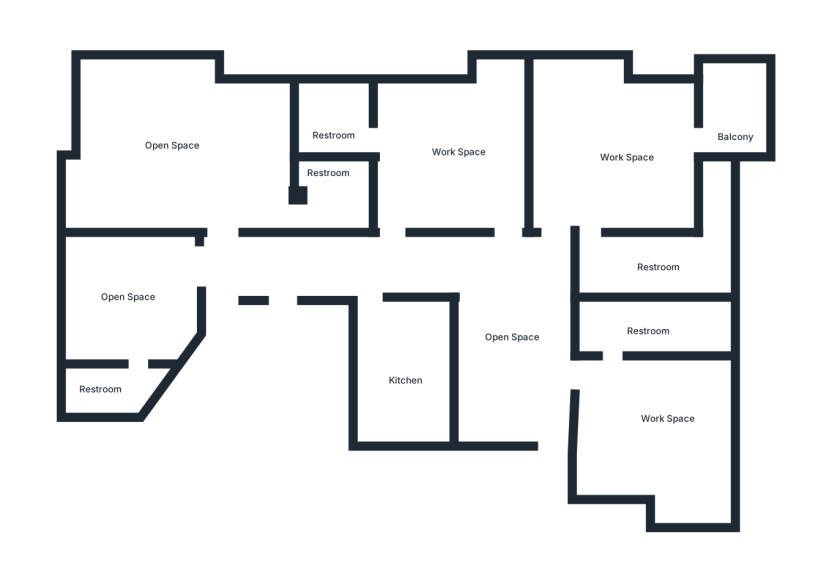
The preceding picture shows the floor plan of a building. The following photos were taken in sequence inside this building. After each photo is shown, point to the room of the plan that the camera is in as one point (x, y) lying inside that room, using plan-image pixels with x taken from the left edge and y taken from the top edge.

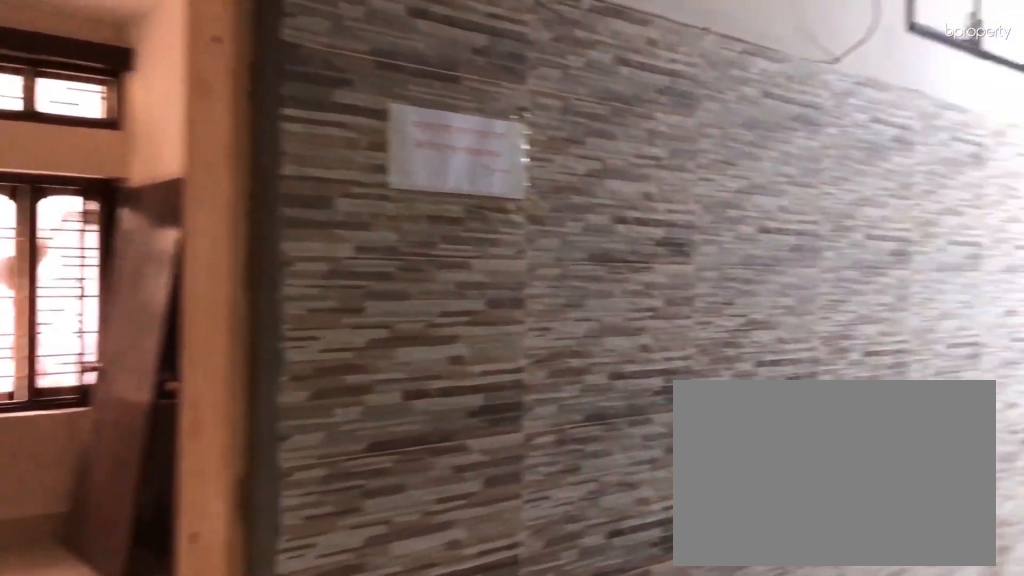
(312, 267)
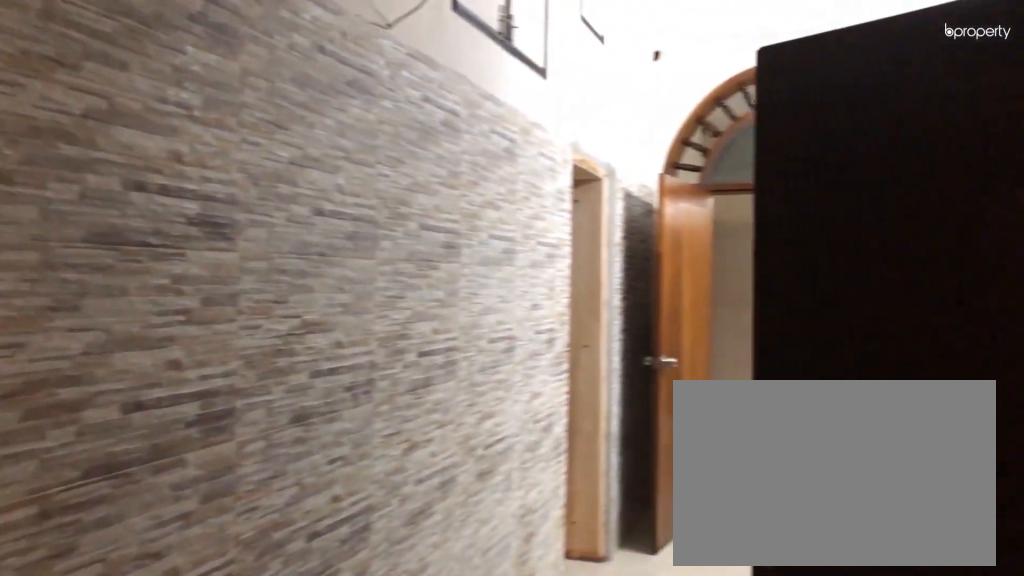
(312, 267)
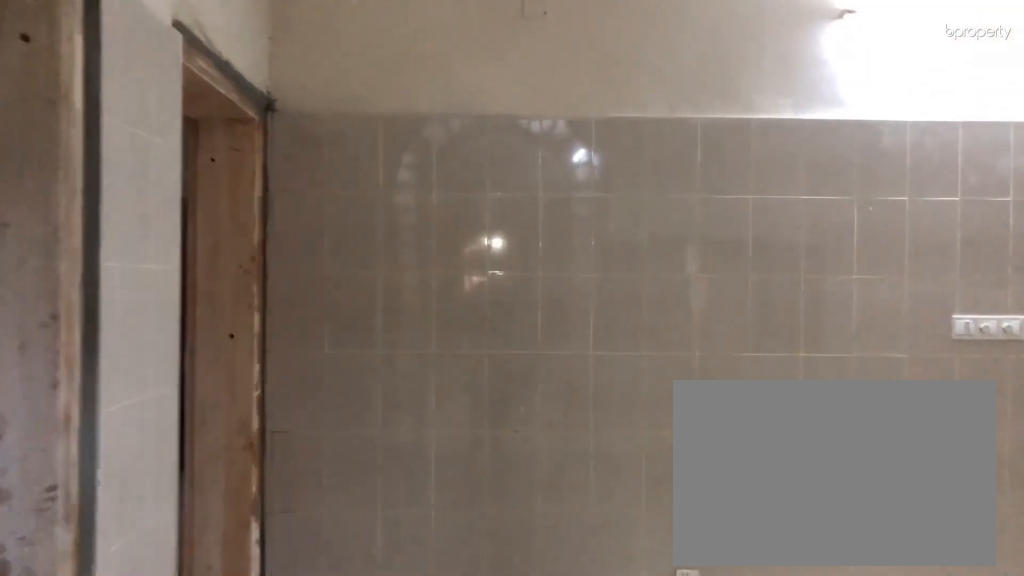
(498, 272)
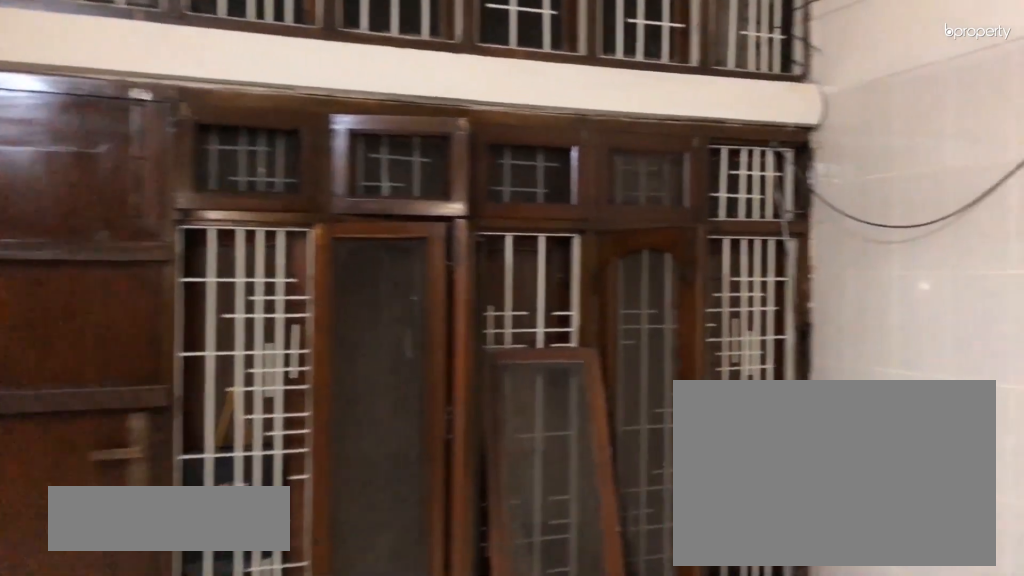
(523, 362)
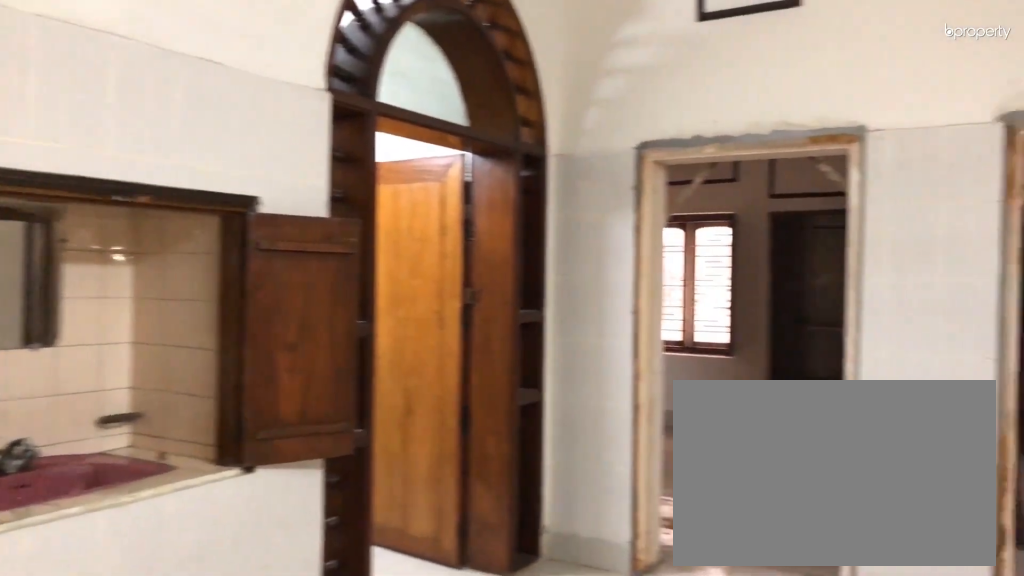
(531, 372)
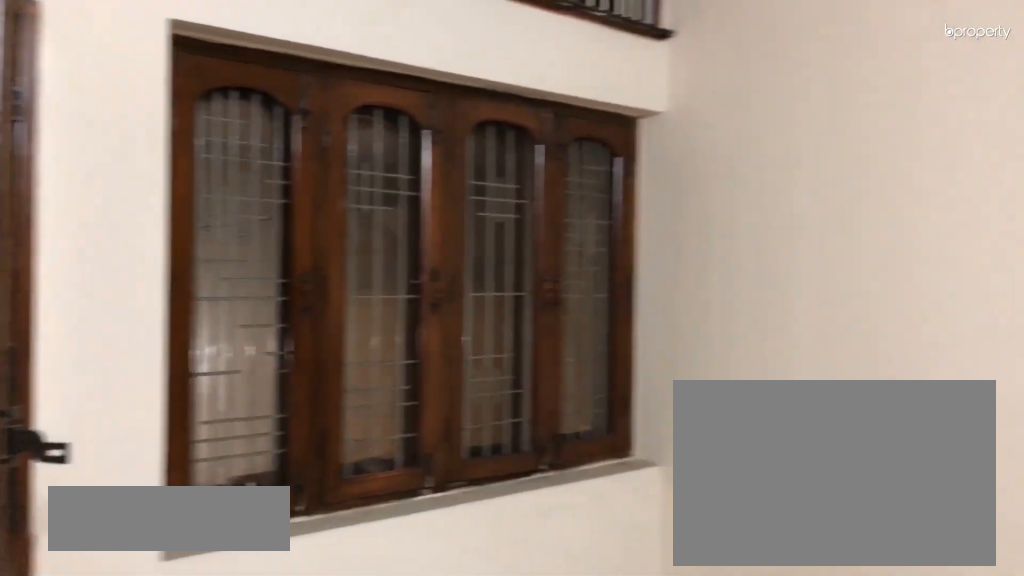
(649, 419)
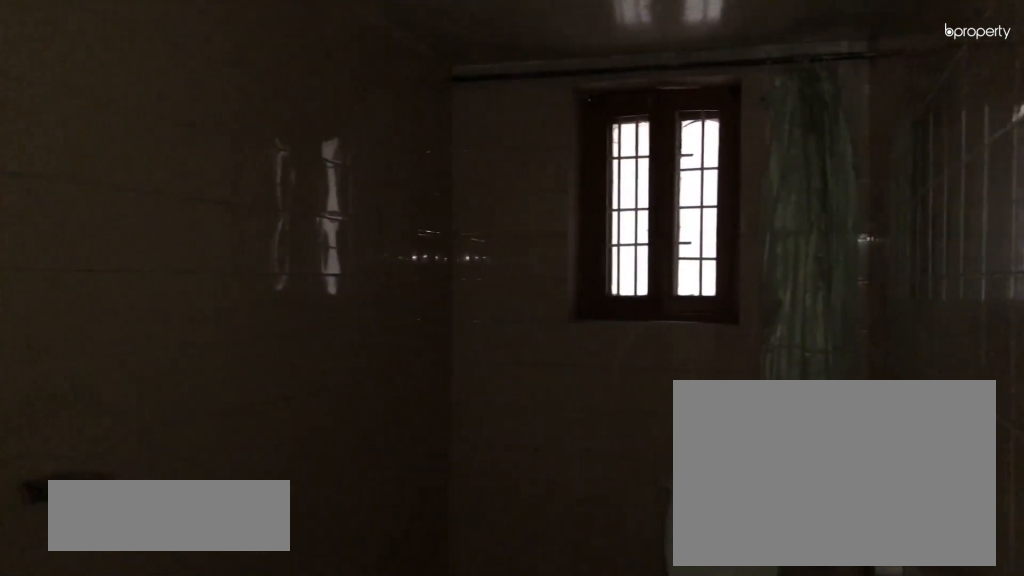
(659, 322)
